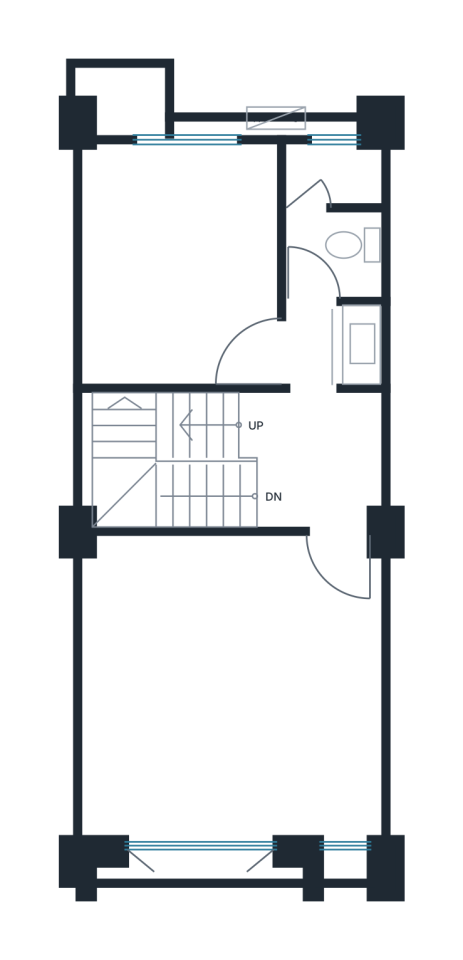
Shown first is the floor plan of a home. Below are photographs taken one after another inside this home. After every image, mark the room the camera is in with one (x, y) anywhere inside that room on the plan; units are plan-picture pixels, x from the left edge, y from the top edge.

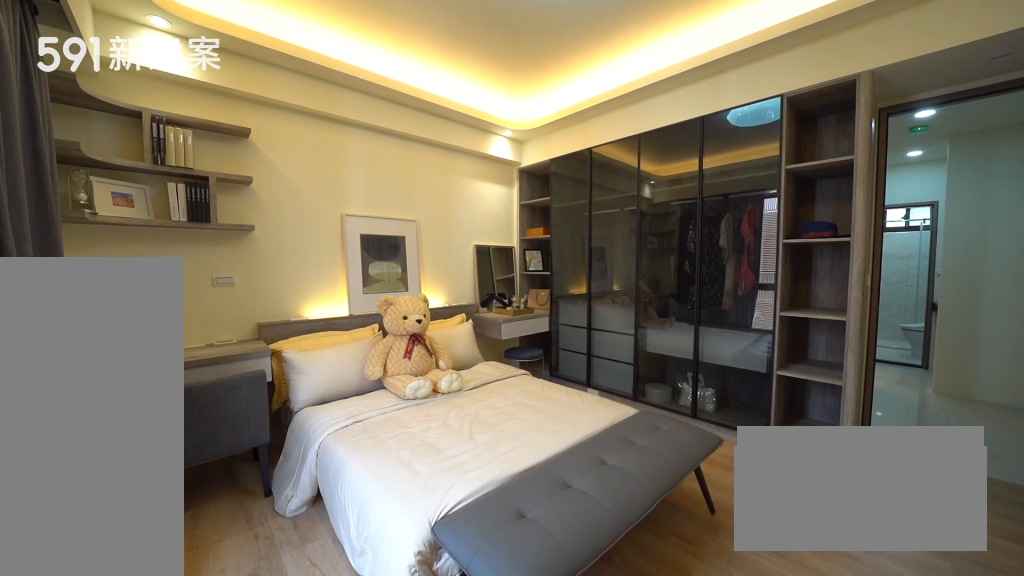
(232, 684)
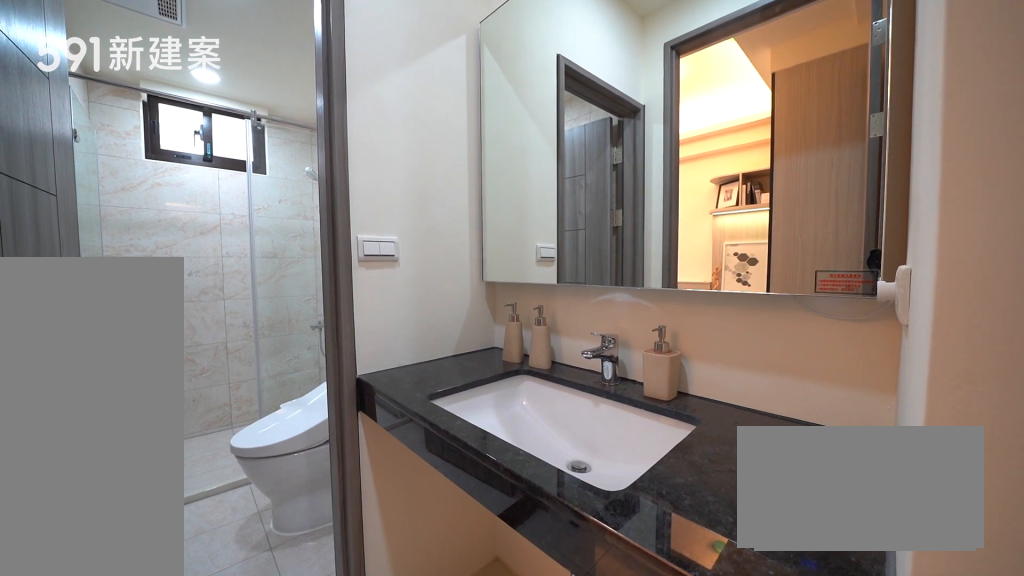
(331, 263)
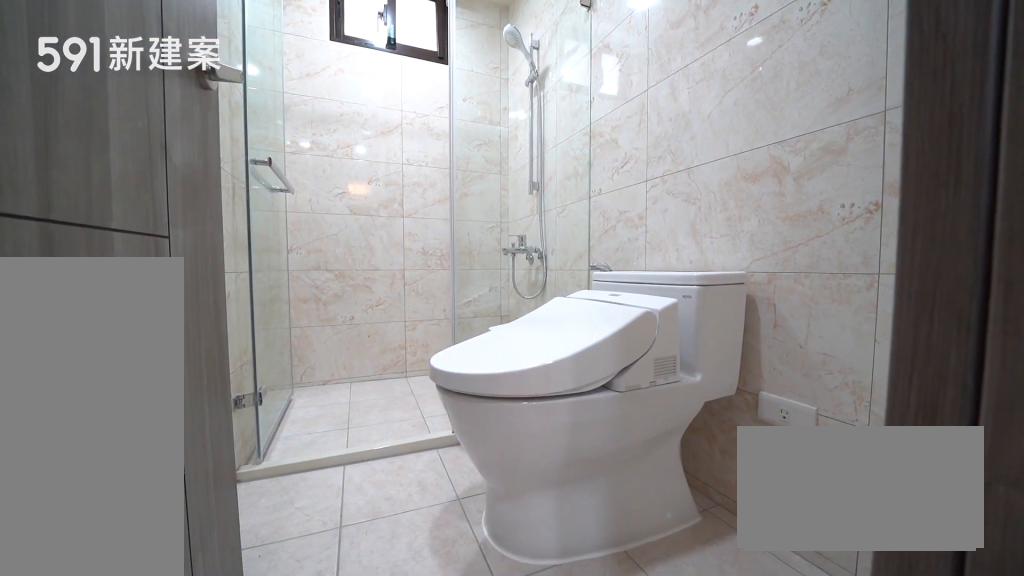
(331, 263)
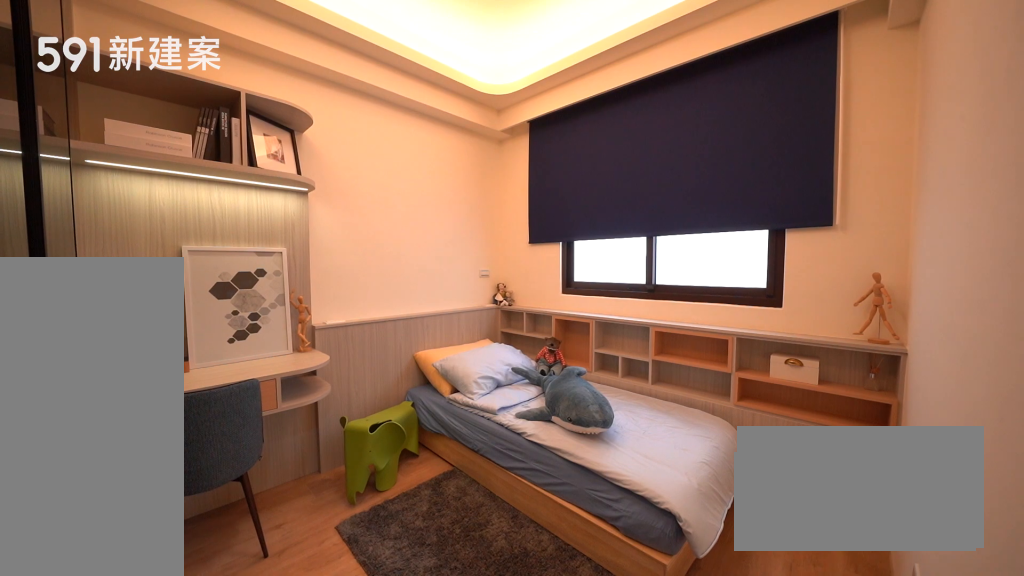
(179, 261)
